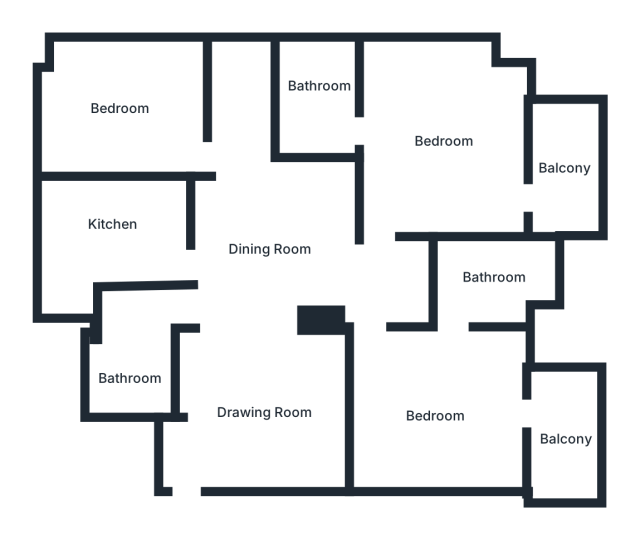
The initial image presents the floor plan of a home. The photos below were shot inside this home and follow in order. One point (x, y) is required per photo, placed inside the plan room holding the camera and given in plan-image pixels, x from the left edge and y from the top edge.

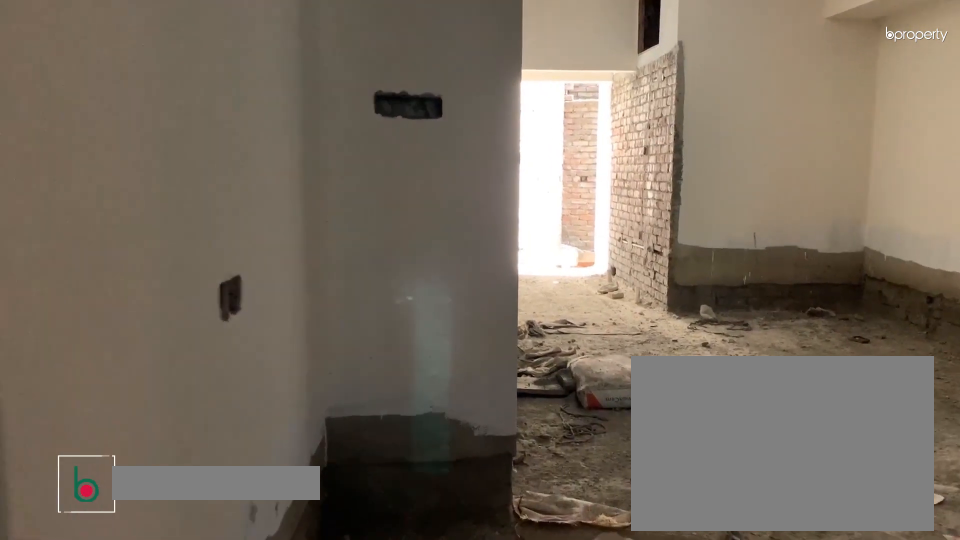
(250, 418)
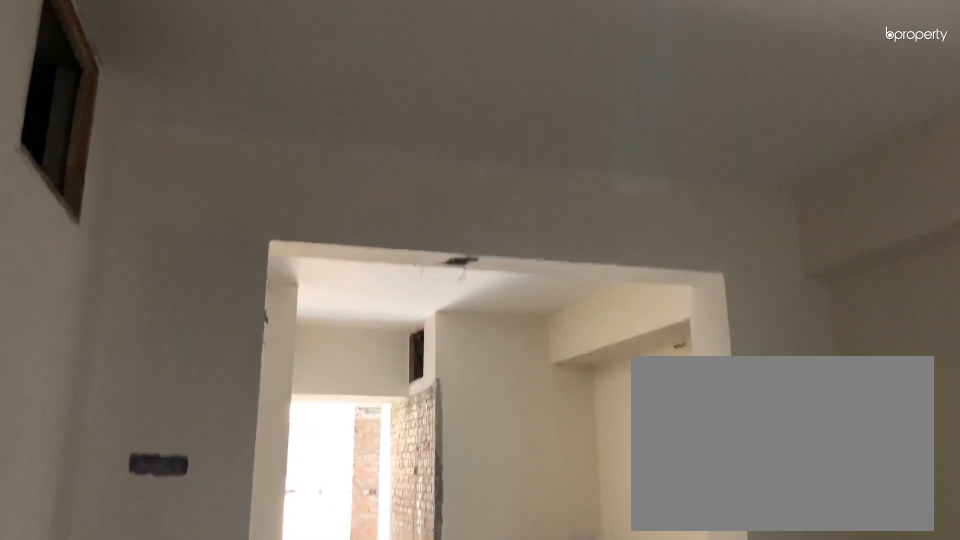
(260, 404)
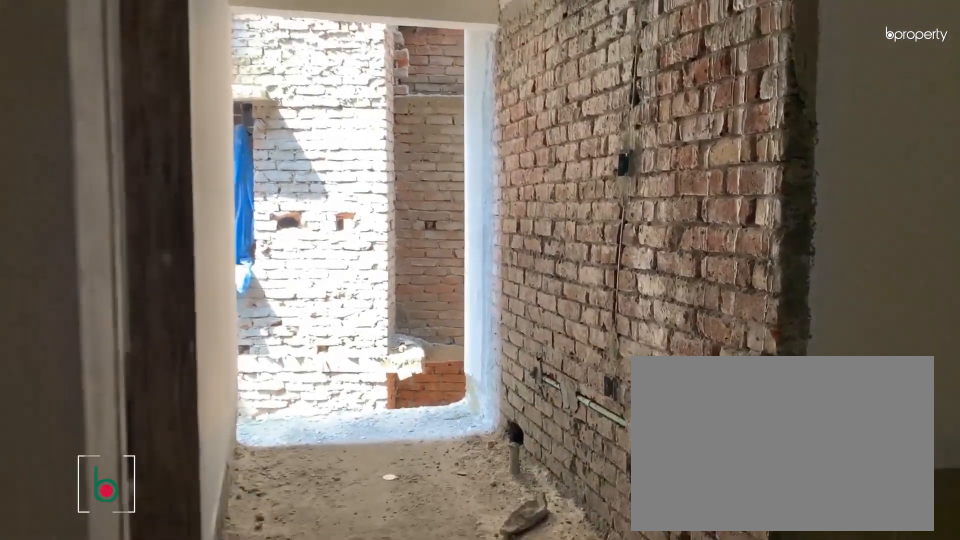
(276, 238)
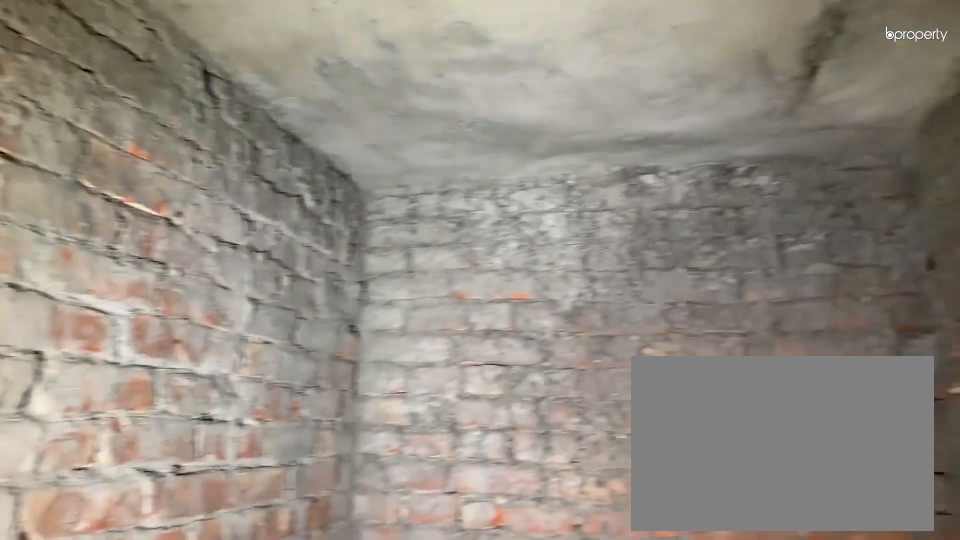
(129, 363)
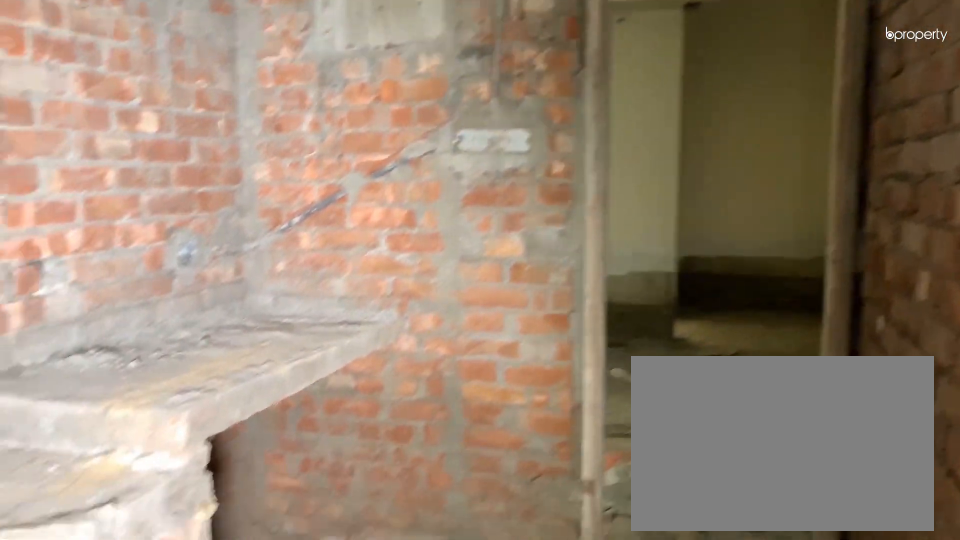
(99, 232)
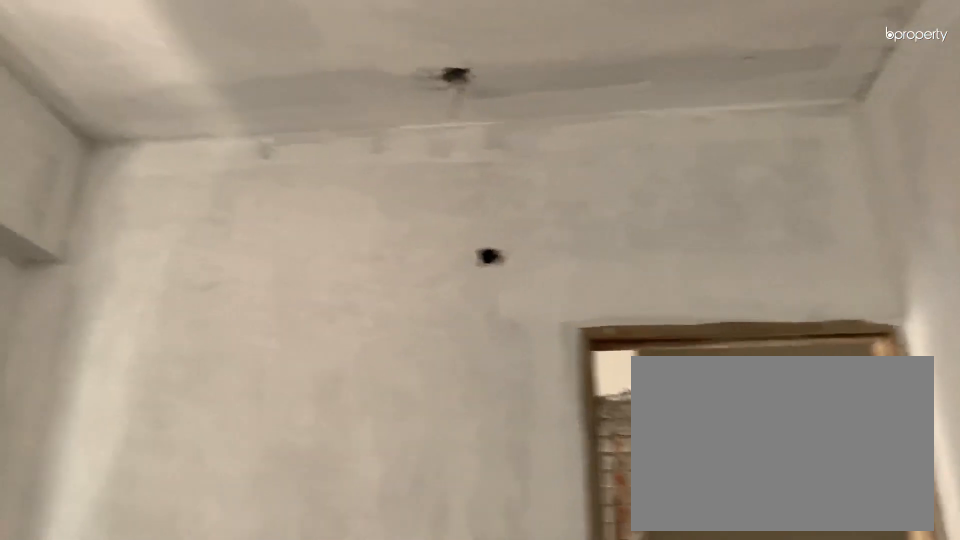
(120, 110)
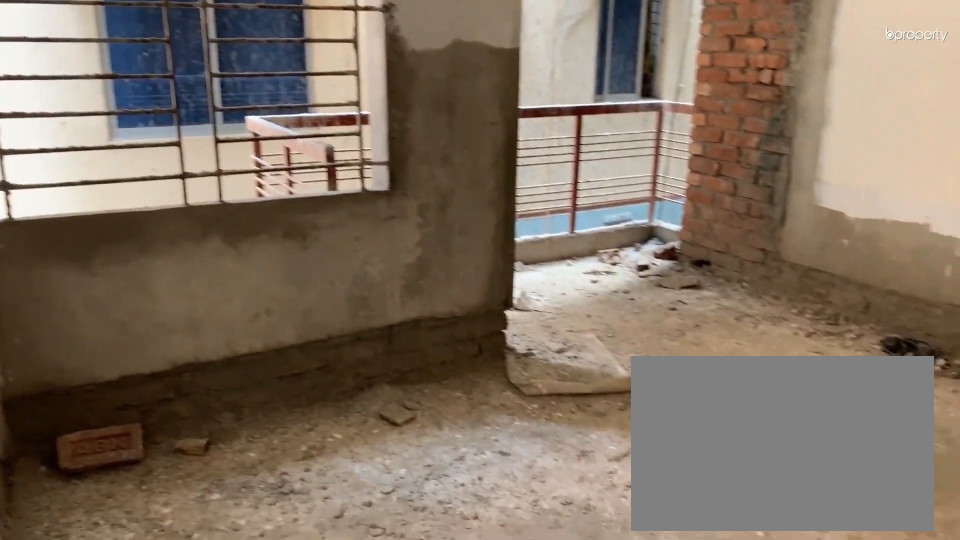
(436, 133)
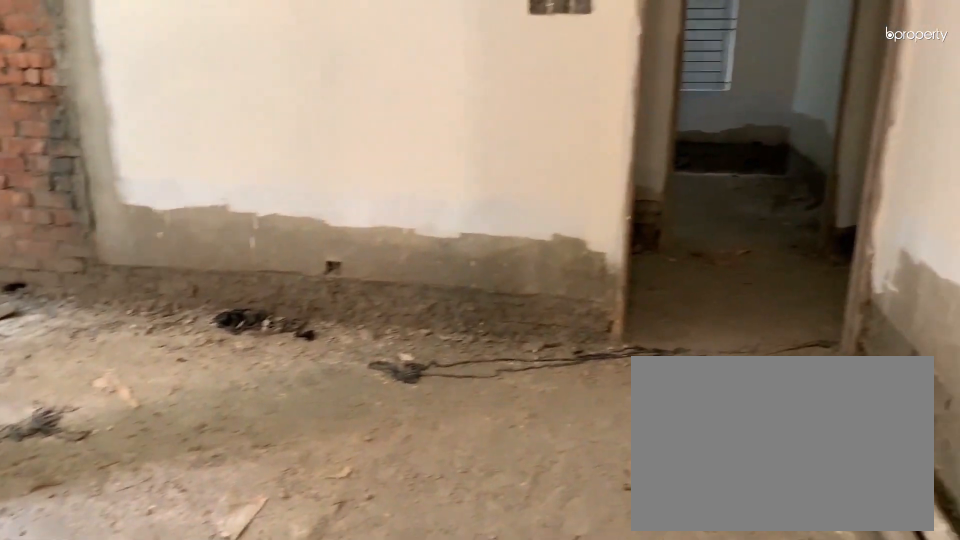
(436, 133)
